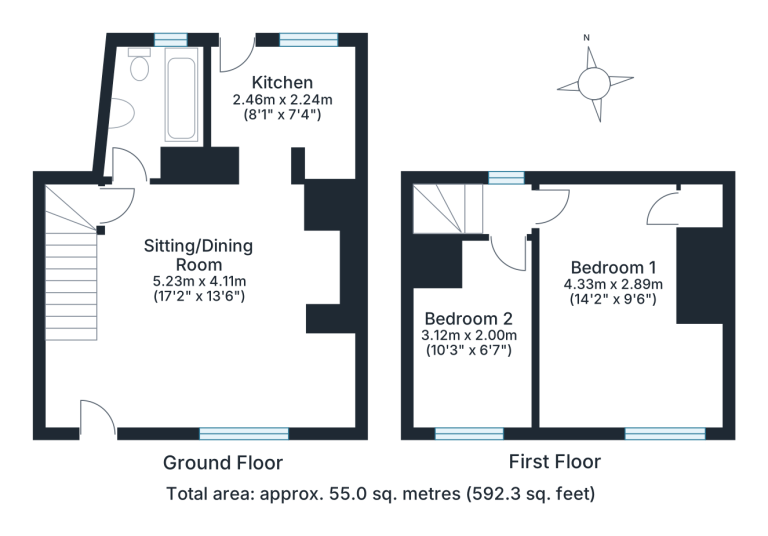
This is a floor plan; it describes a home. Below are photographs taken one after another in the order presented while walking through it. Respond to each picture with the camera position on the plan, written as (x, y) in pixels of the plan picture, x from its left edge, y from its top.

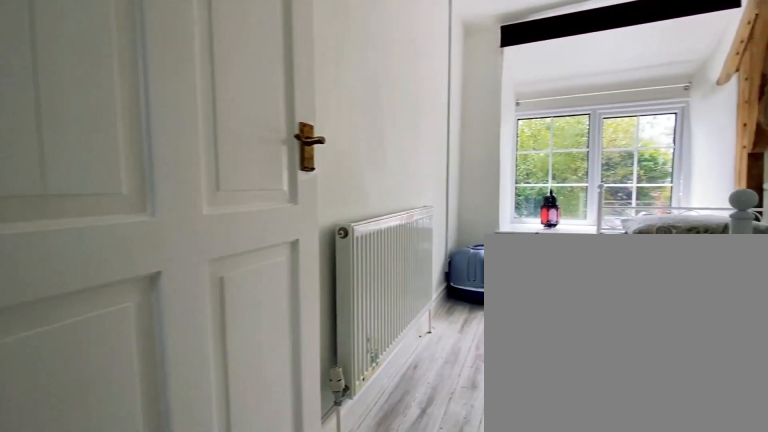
(495, 283)
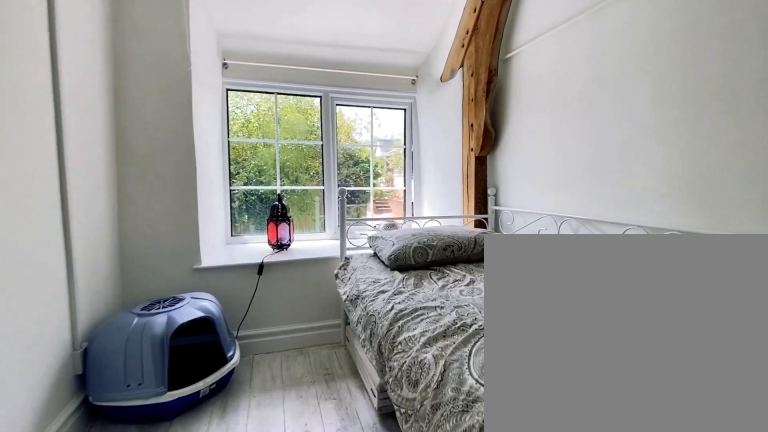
(478, 353)
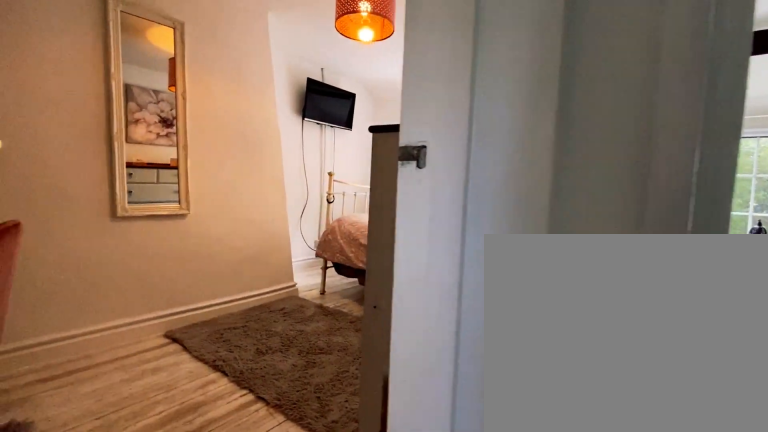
(533, 218)
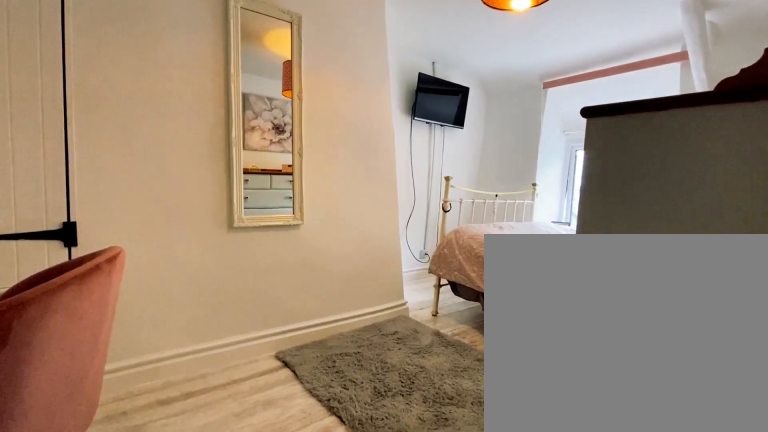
(562, 257)
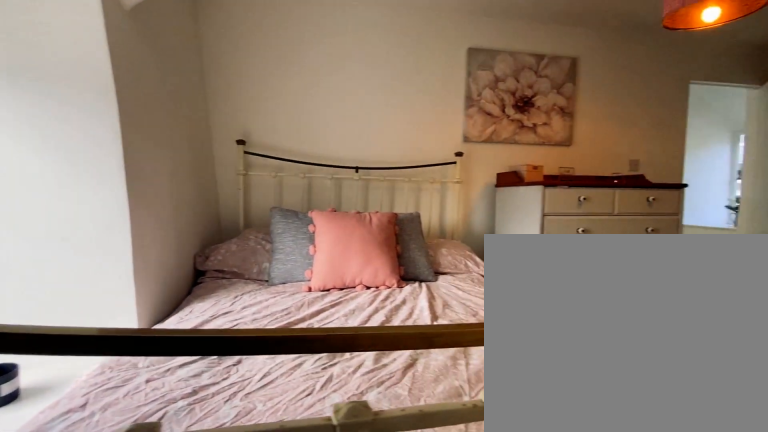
(615, 334)
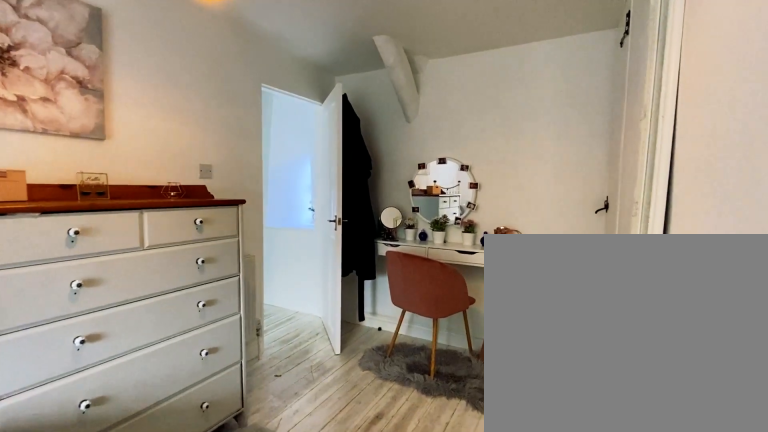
(615, 334)
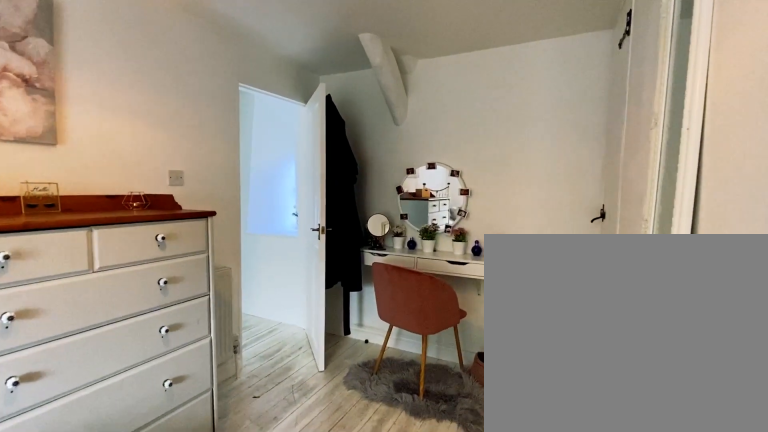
(615, 334)
